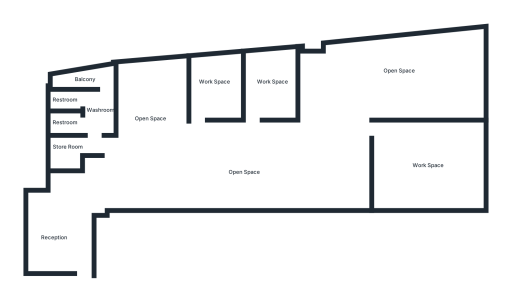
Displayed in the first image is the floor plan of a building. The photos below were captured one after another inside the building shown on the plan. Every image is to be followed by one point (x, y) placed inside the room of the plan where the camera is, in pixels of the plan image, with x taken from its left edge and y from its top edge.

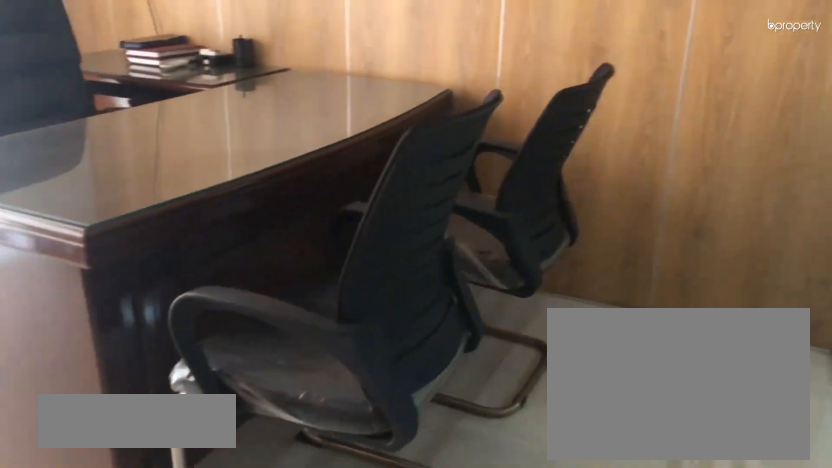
(206, 89)
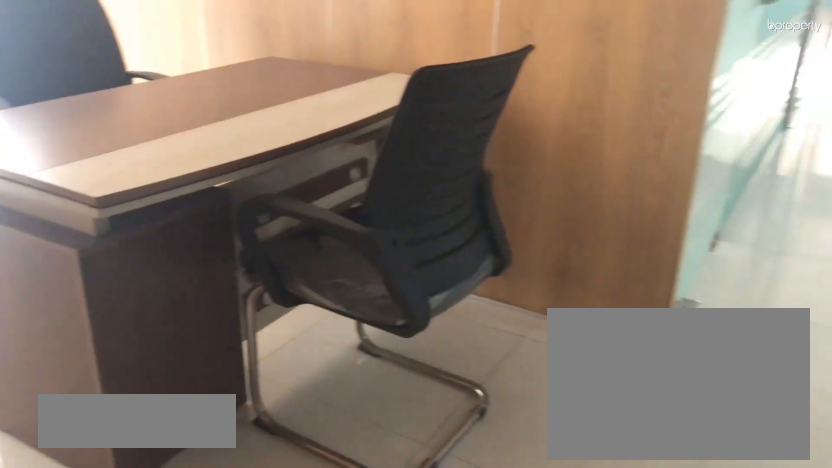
(155, 123)
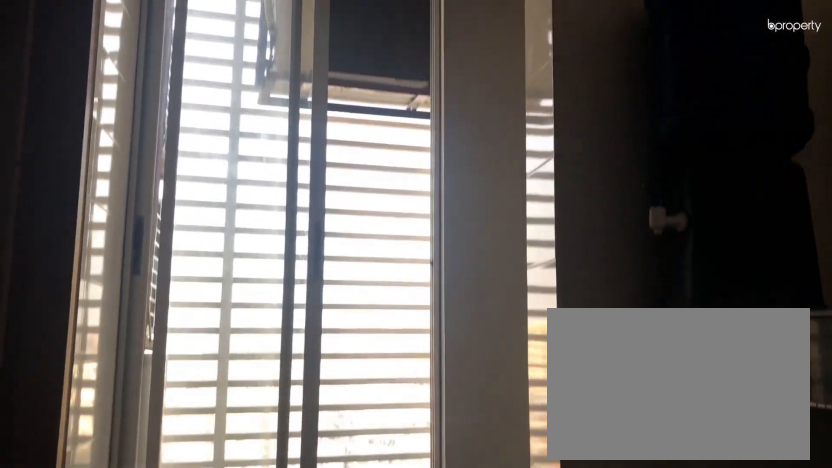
(99, 121)
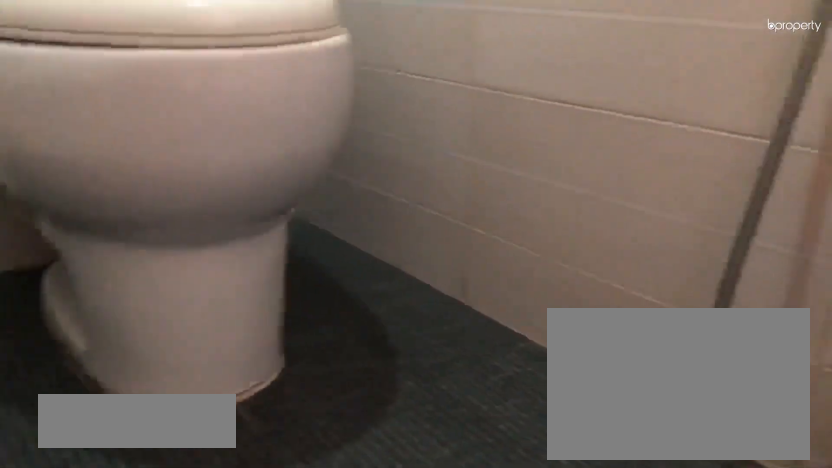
(63, 99)
